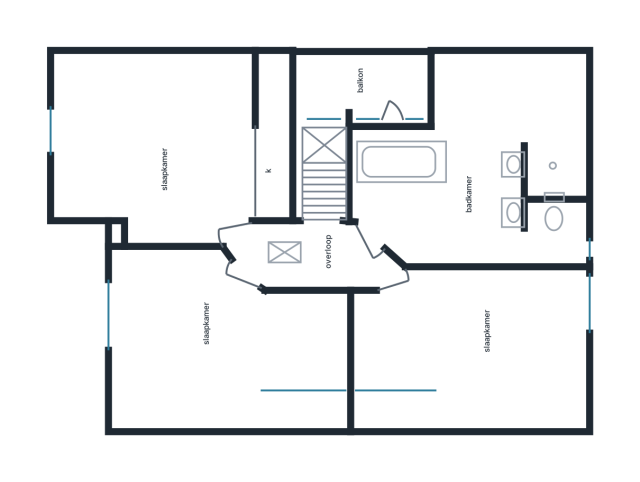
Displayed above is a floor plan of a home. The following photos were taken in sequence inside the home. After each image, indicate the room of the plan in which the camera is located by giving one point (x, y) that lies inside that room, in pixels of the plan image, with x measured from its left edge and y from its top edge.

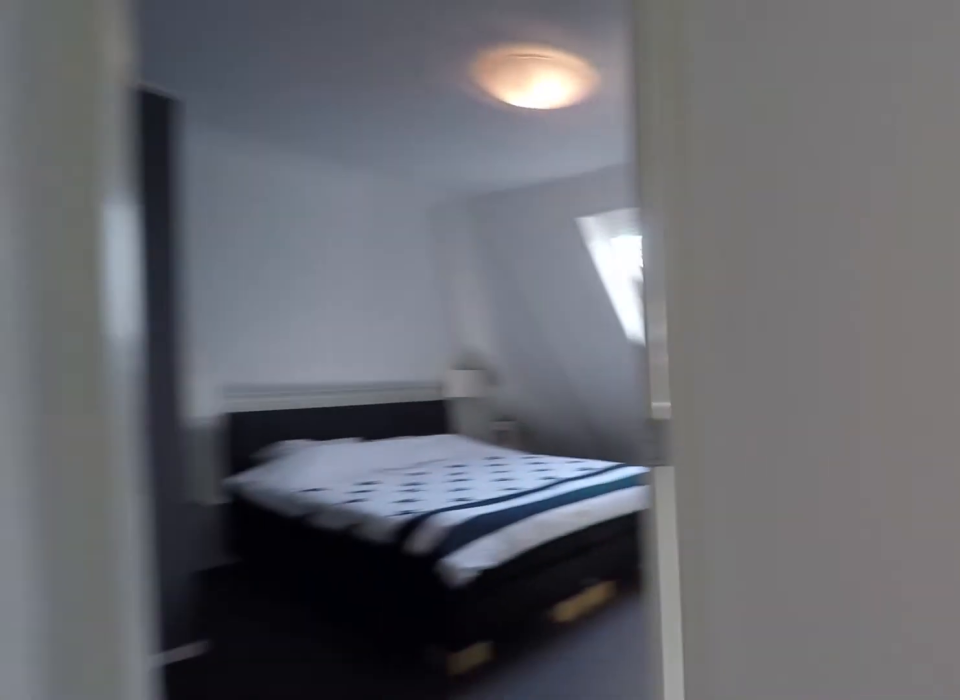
(312, 255)
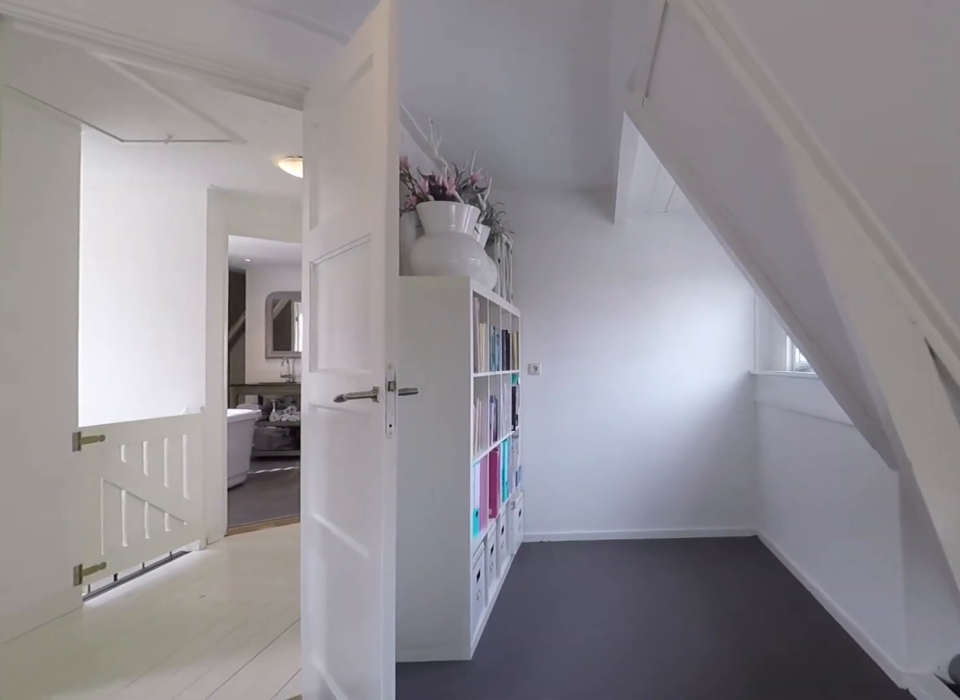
(167, 271)
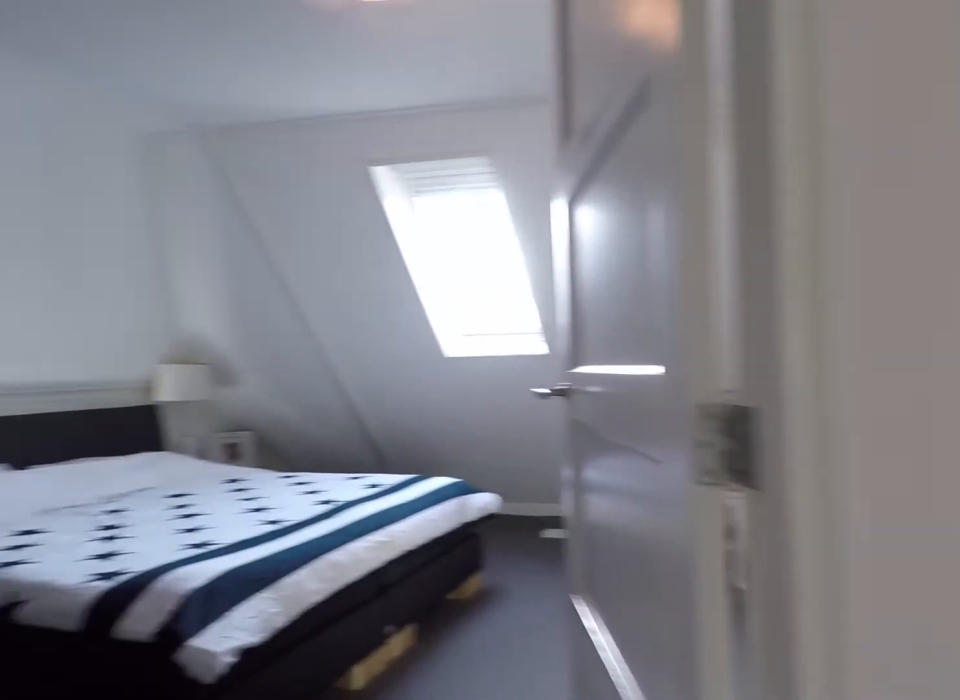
(311, 255)
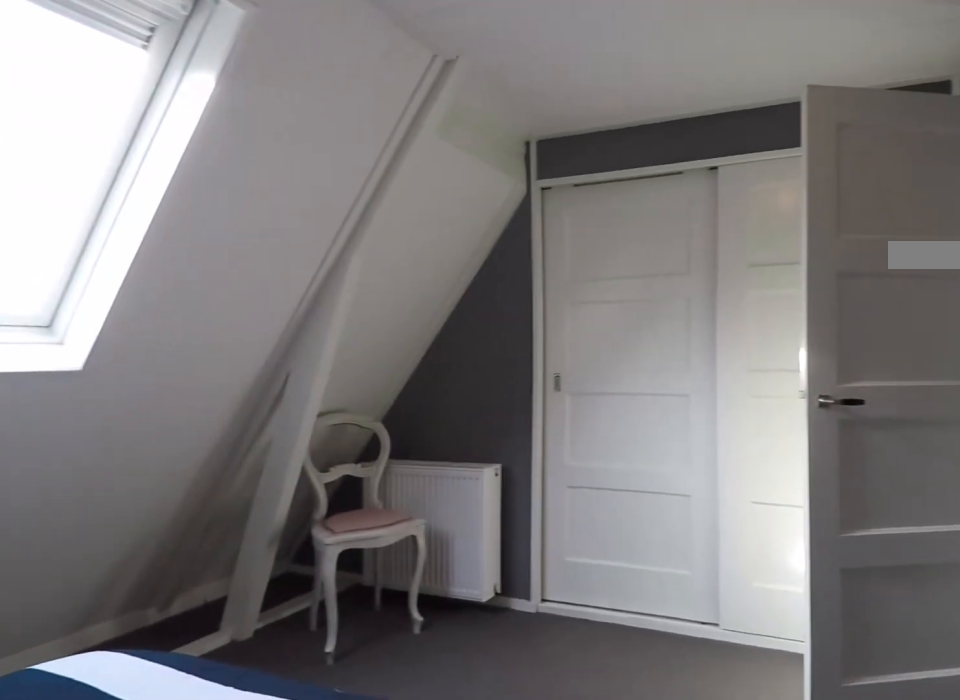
(167, 171)
